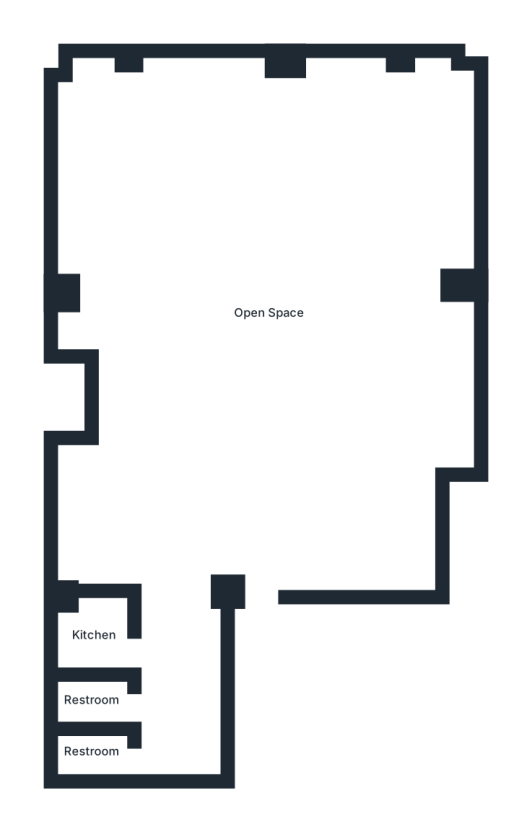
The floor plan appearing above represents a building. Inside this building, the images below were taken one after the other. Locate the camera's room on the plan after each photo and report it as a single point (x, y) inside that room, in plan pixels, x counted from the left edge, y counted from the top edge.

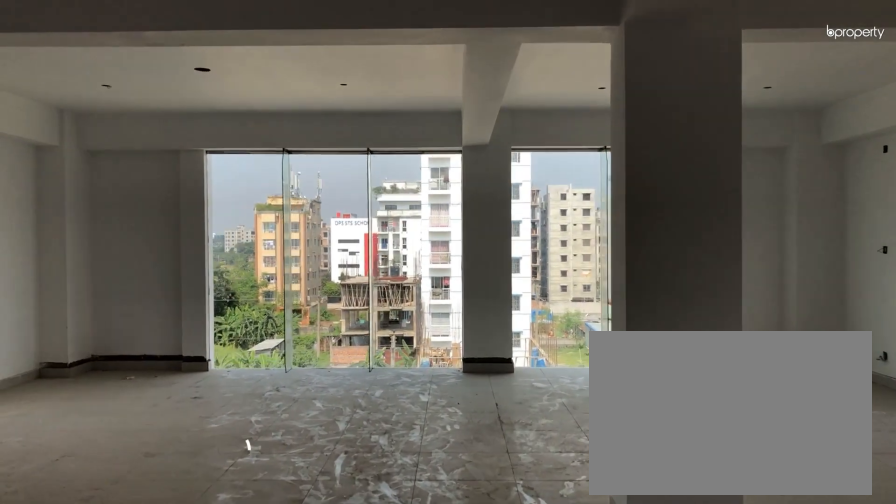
(268, 316)
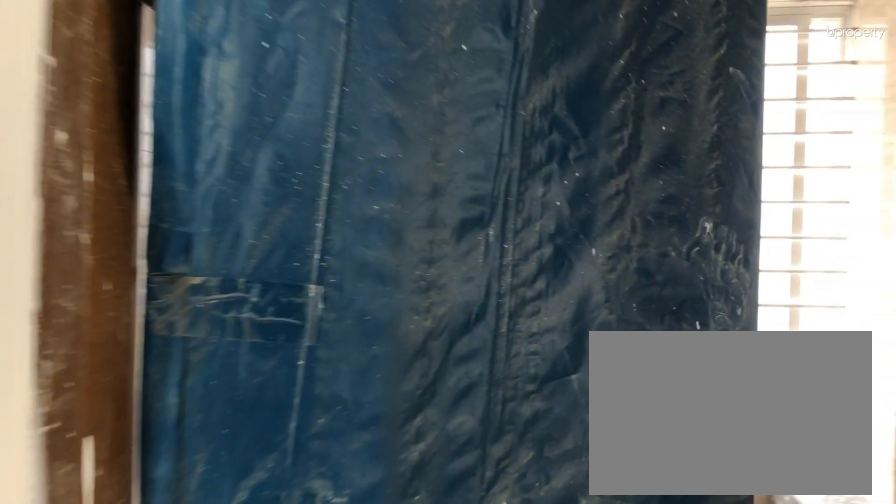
(170, 641)
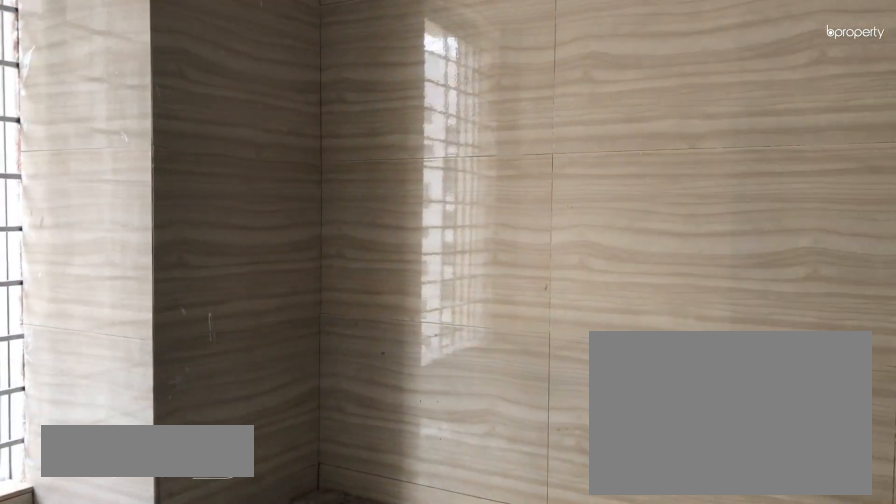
(91, 637)
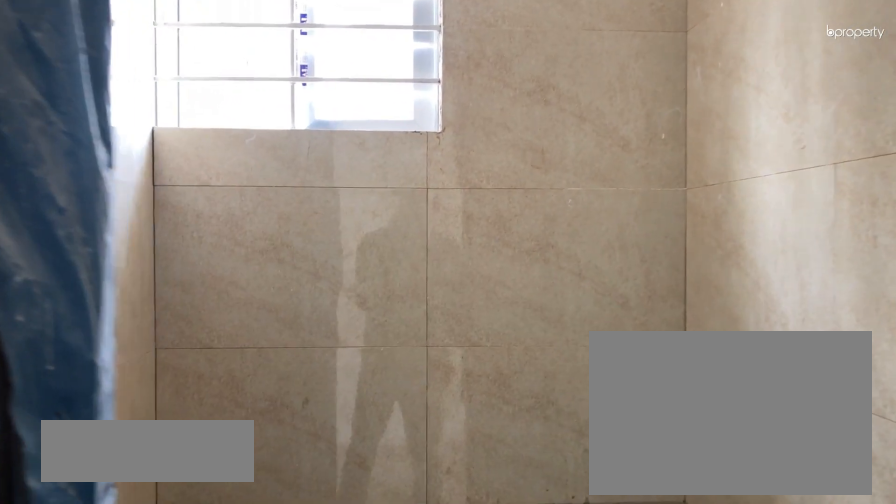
(92, 699)
